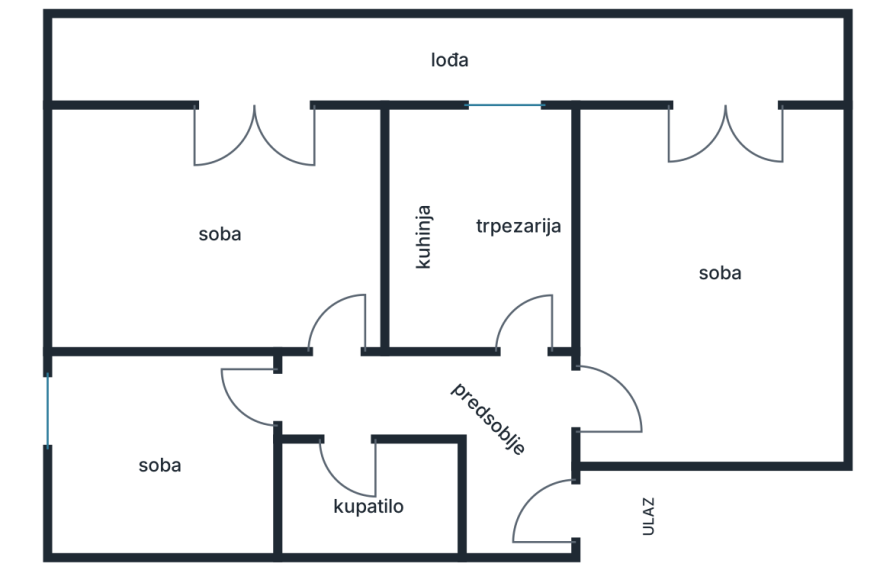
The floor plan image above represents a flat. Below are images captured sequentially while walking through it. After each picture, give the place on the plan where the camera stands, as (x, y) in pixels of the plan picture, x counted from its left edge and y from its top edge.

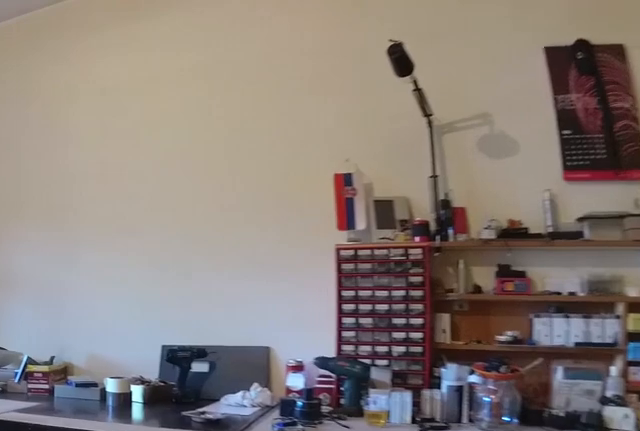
(644, 359)
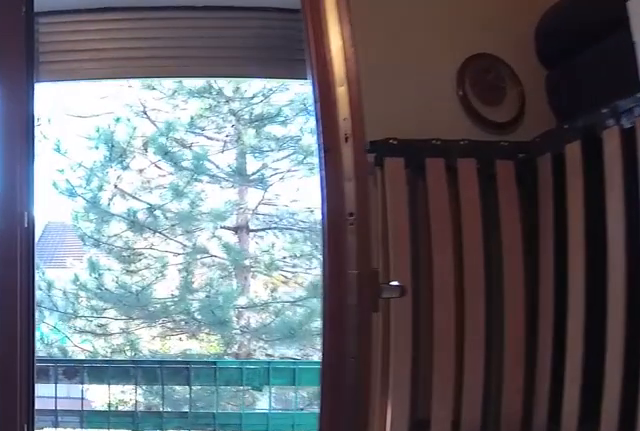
(684, 272)
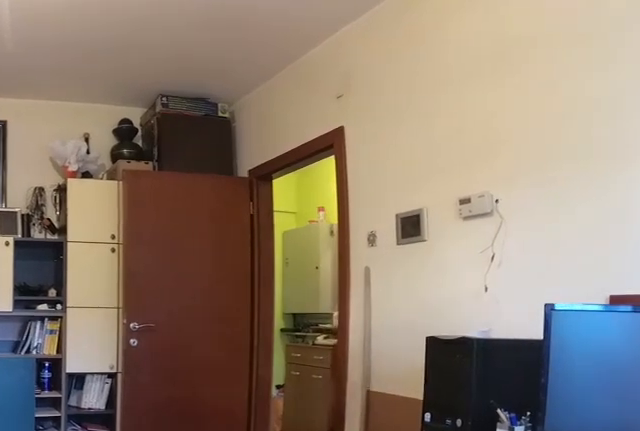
(719, 95)
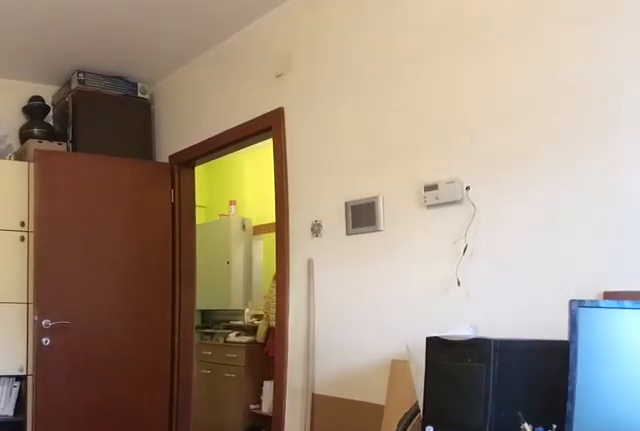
(712, 139)
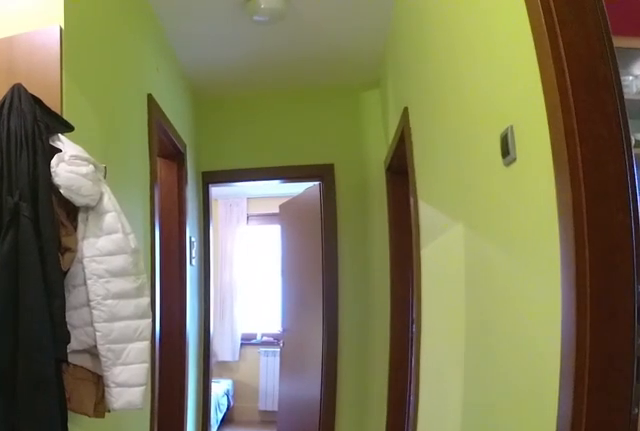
(554, 396)
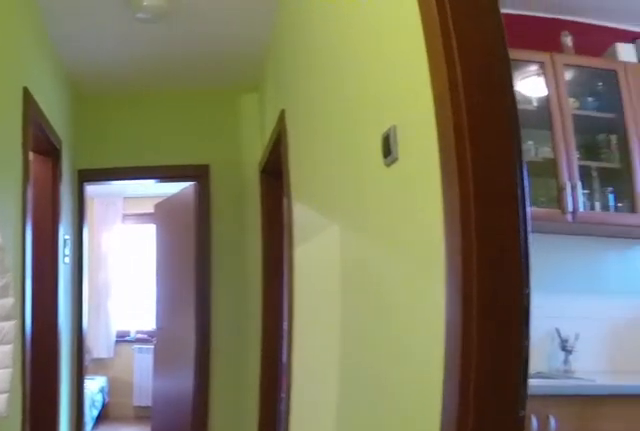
(566, 395)
